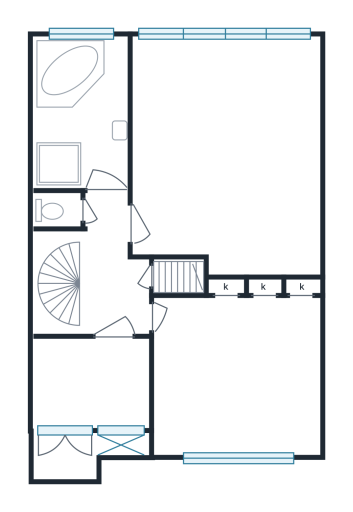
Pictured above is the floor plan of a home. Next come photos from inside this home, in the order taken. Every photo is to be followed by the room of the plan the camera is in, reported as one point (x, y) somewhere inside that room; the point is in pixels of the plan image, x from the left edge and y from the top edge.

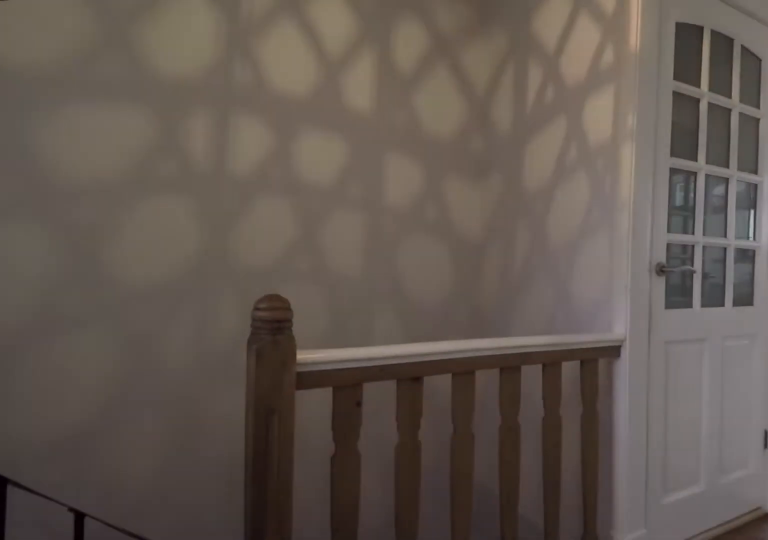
(102, 274)
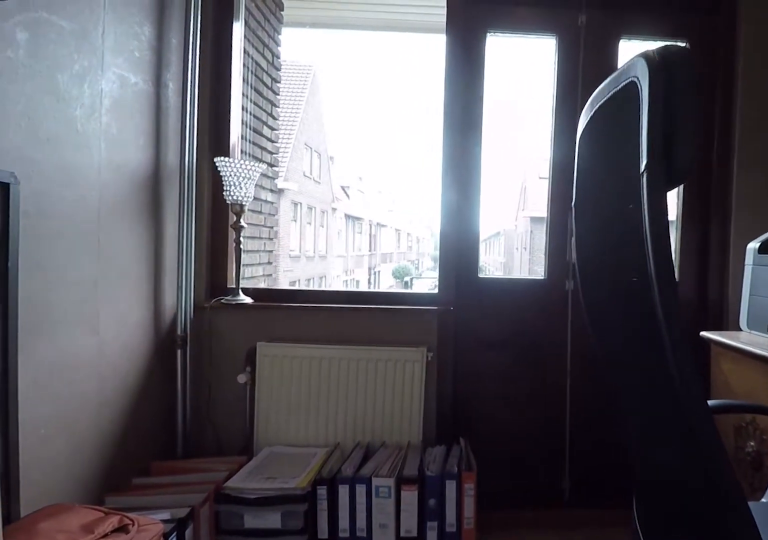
(92, 383)
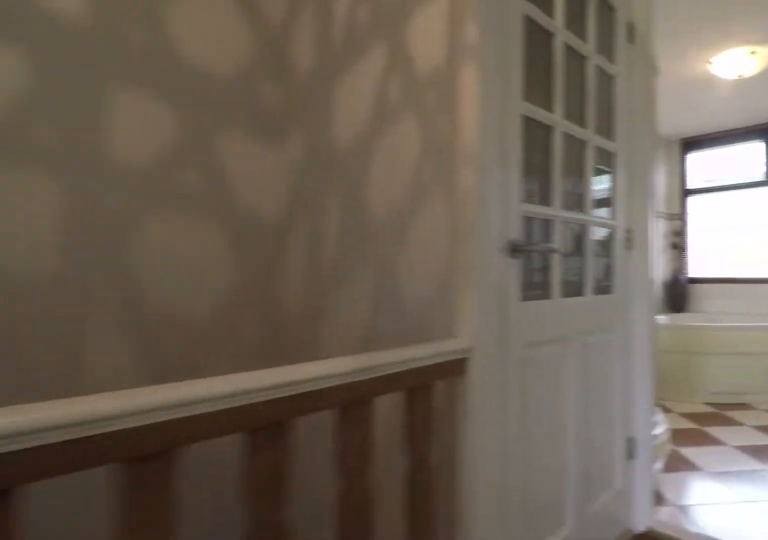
(102, 274)
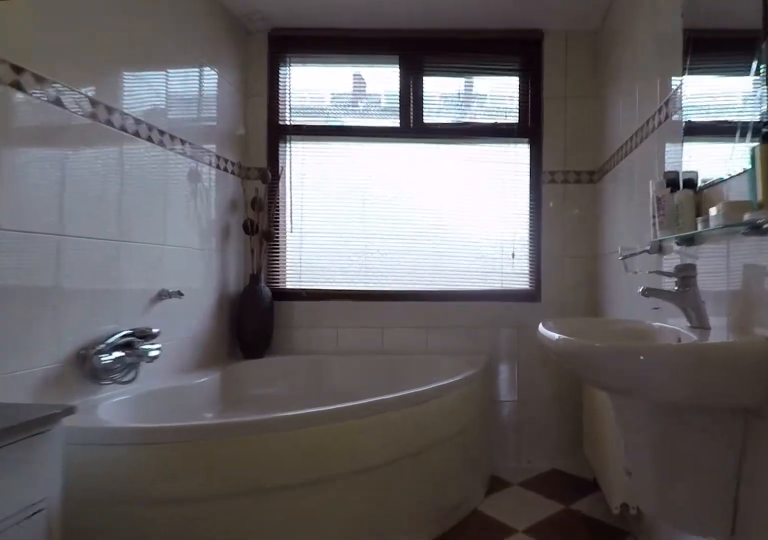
(82, 112)
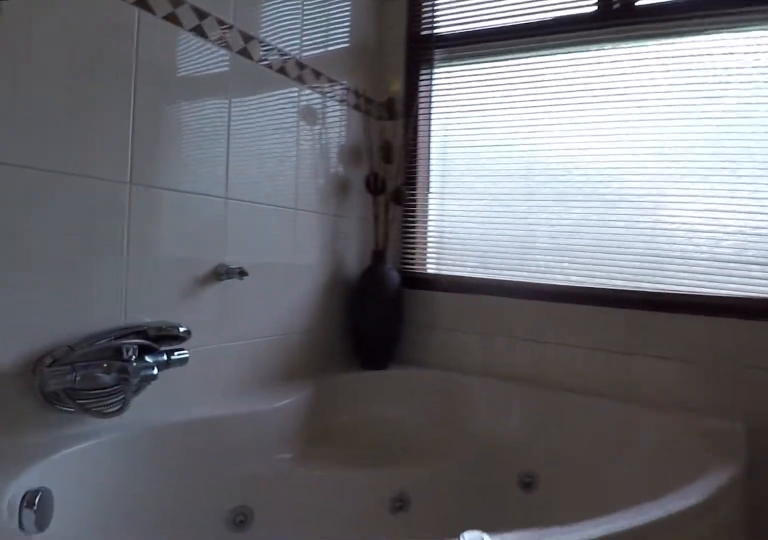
(82, 112)
